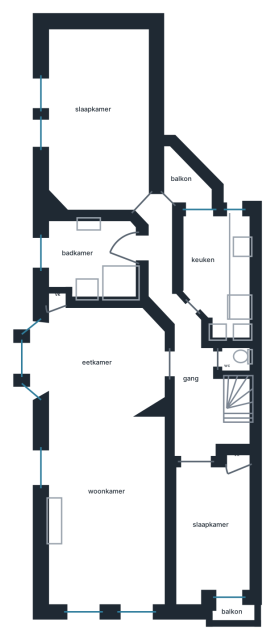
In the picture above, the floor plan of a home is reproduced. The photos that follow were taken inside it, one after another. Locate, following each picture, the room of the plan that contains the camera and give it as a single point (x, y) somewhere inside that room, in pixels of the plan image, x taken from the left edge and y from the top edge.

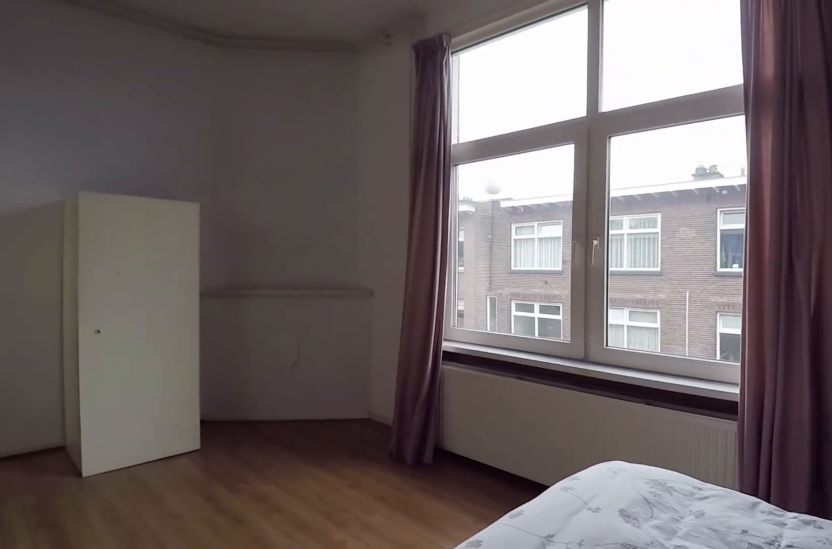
(98, 117)
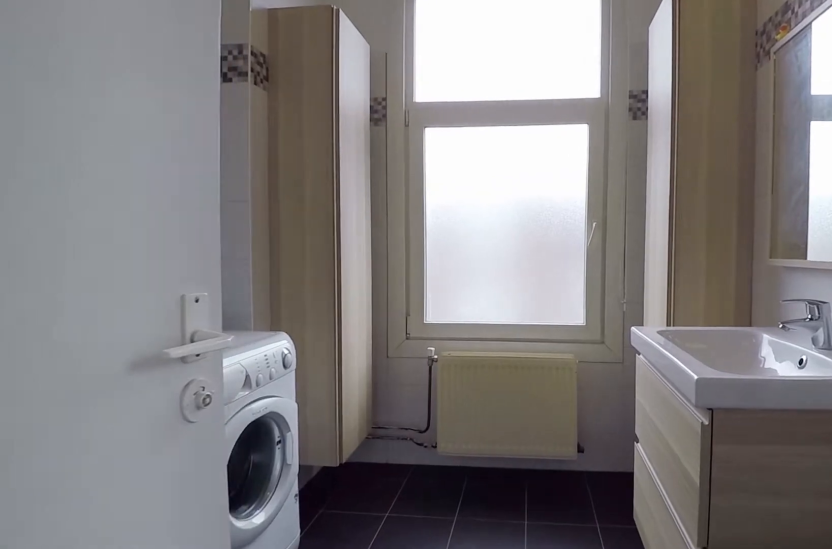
(94, 260)
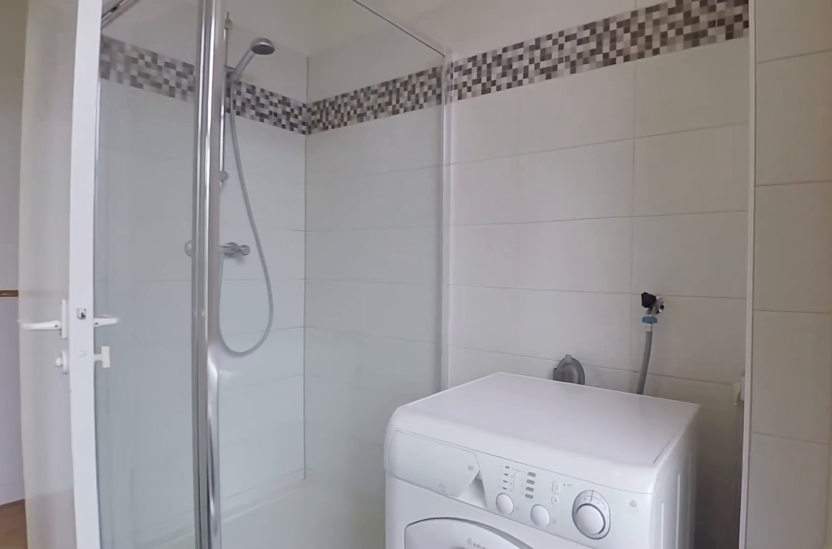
(94, 260)
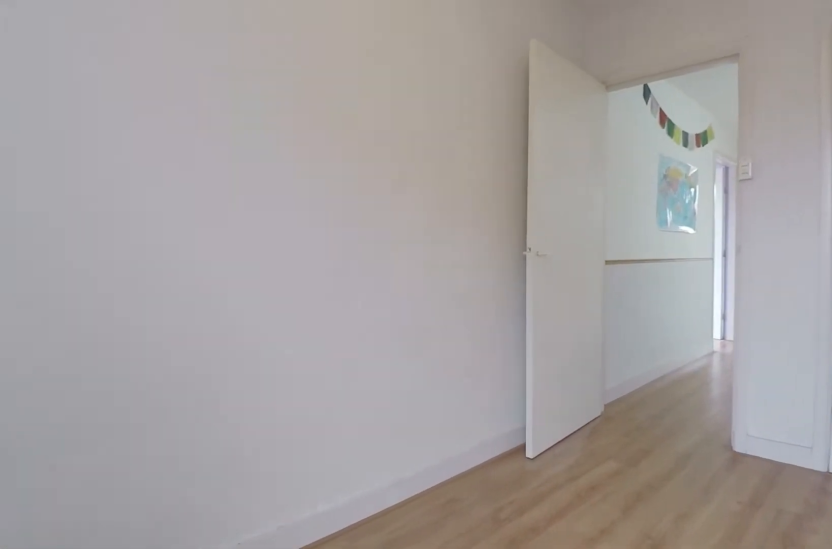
(211, 531)
